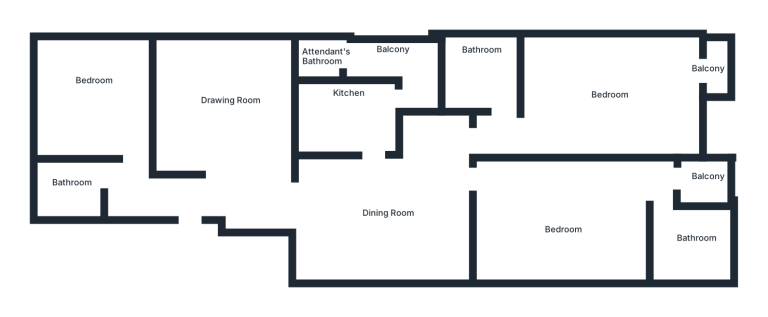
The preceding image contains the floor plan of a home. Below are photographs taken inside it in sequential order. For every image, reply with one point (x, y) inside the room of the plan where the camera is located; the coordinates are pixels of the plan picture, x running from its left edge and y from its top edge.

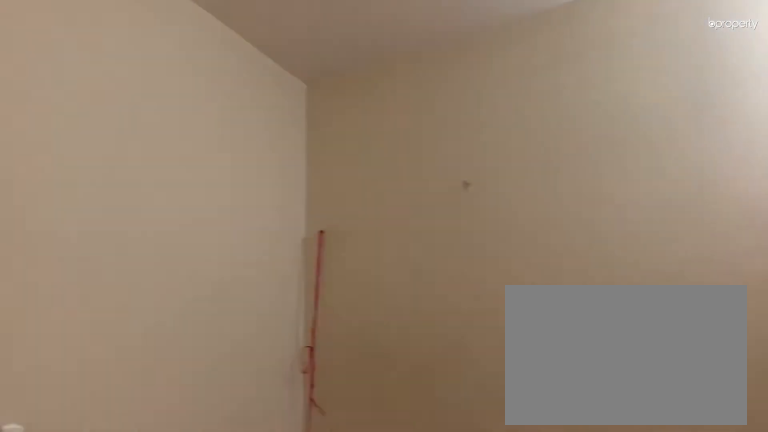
(569, 212)
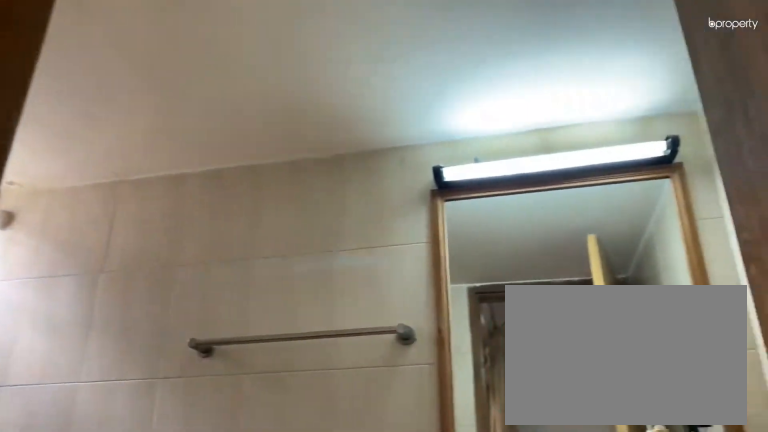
(685, 239)
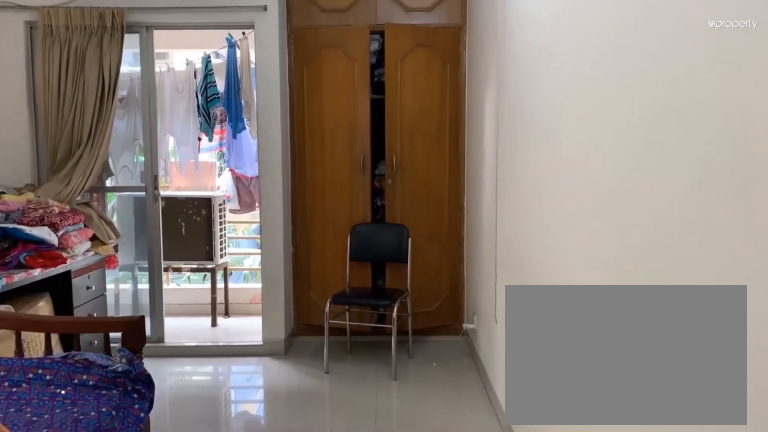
(609, 104)
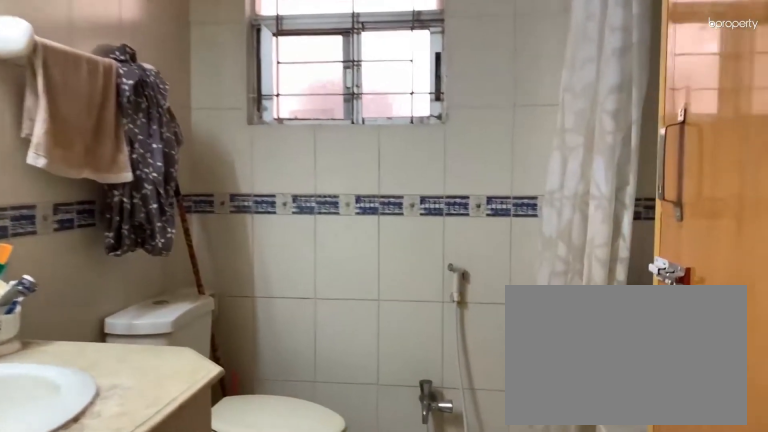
(476, 74)
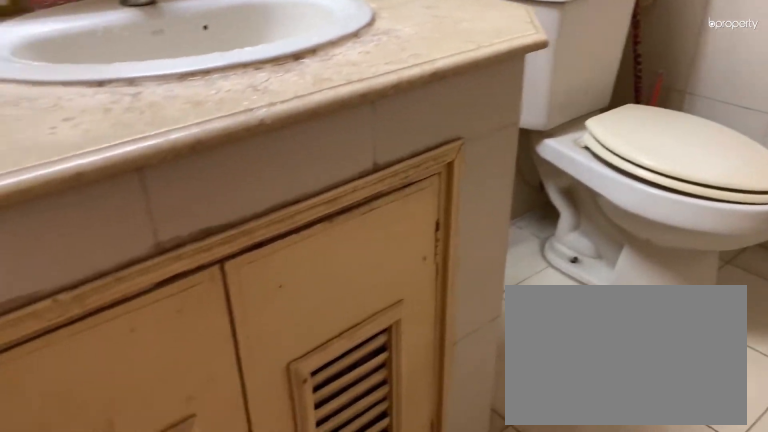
(476, 74)
